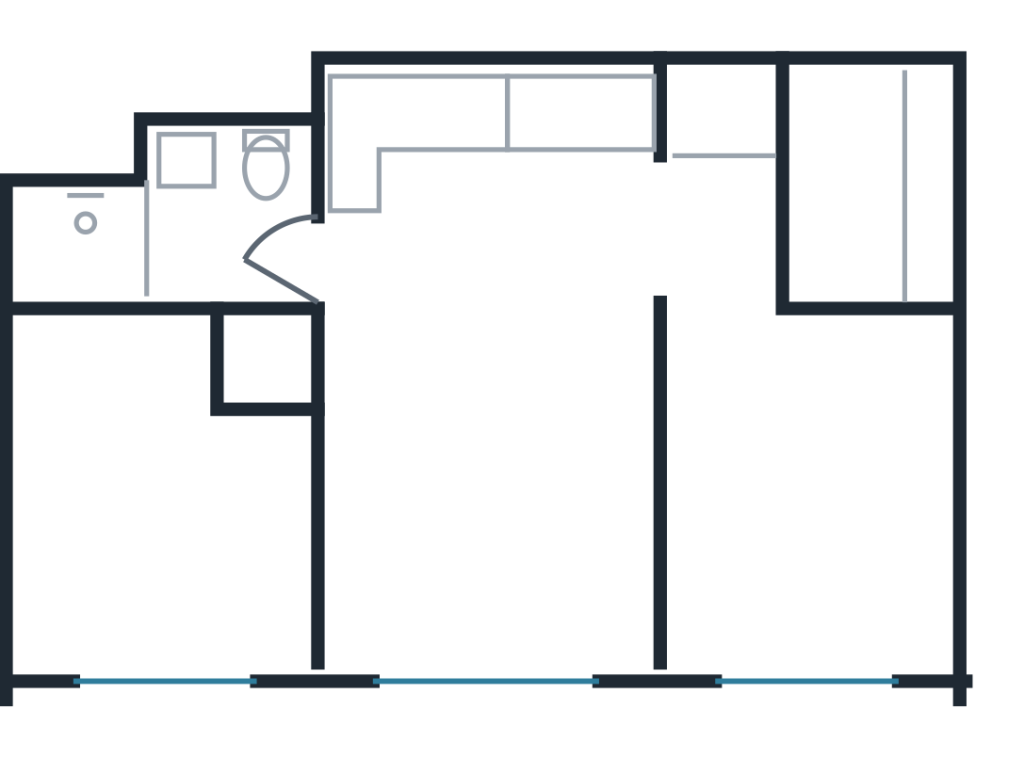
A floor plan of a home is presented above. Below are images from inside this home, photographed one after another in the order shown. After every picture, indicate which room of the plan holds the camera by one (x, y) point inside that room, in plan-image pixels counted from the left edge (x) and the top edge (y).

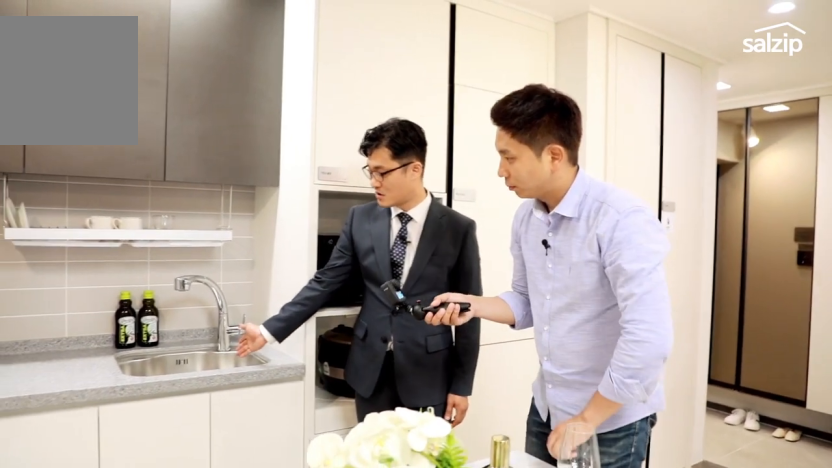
(509, 202)
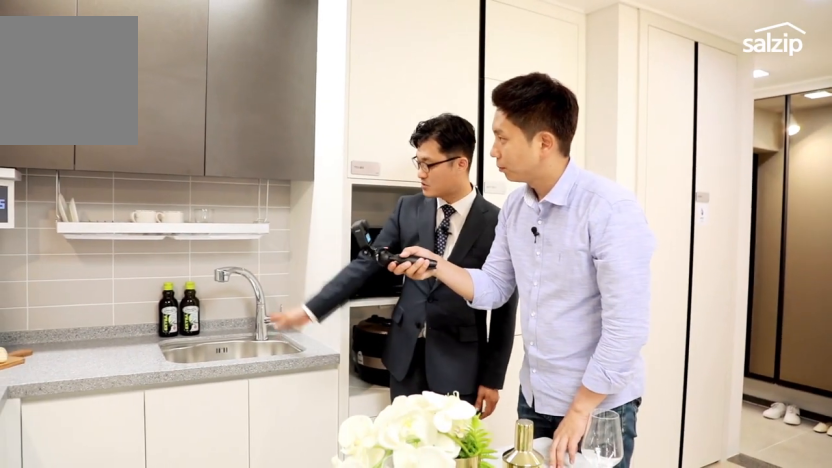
(509, 202)
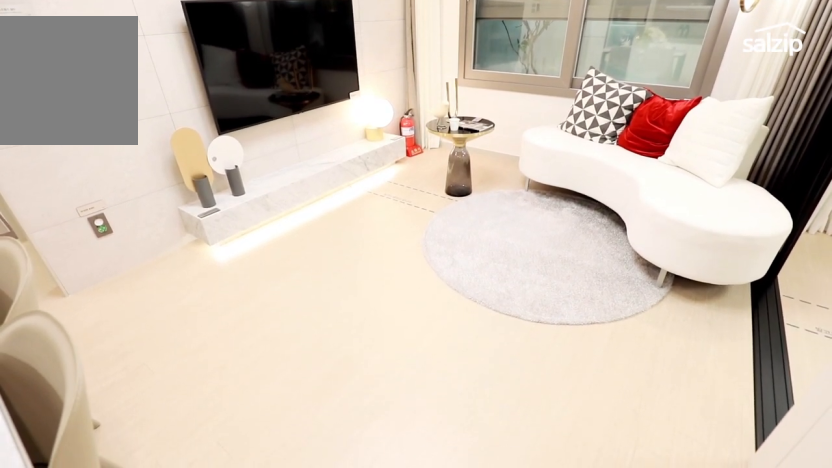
(492, 494)
